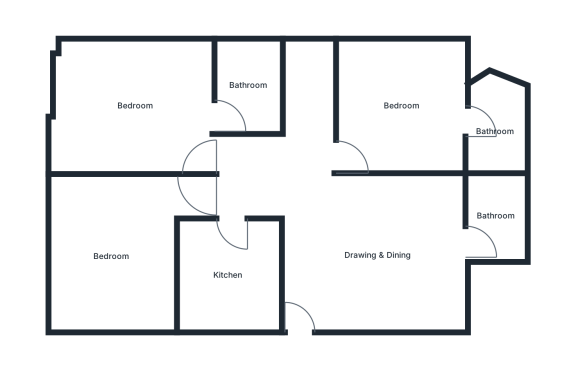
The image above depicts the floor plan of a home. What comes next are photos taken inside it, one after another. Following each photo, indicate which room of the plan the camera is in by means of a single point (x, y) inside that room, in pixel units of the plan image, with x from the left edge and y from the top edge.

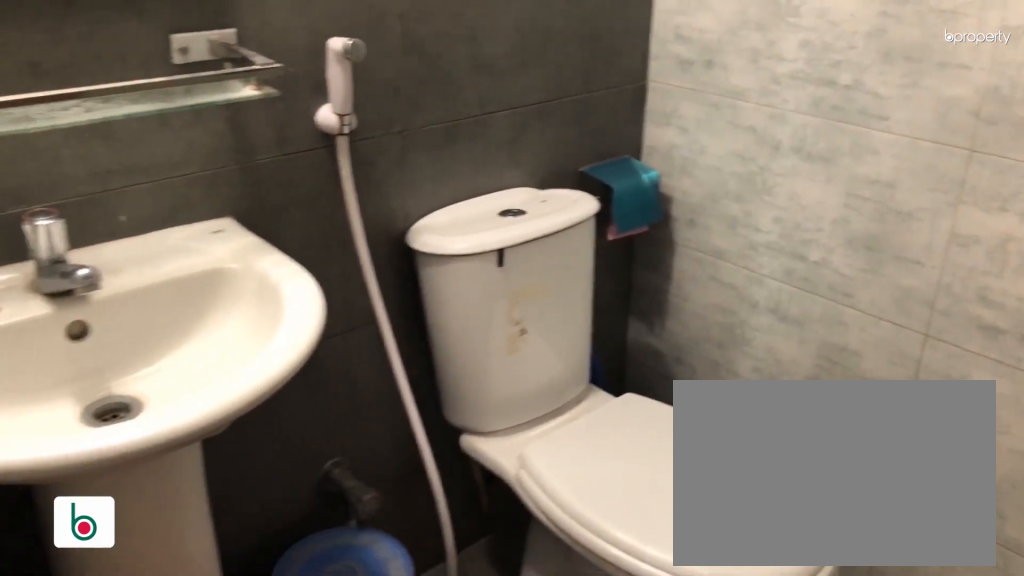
(496, 216)
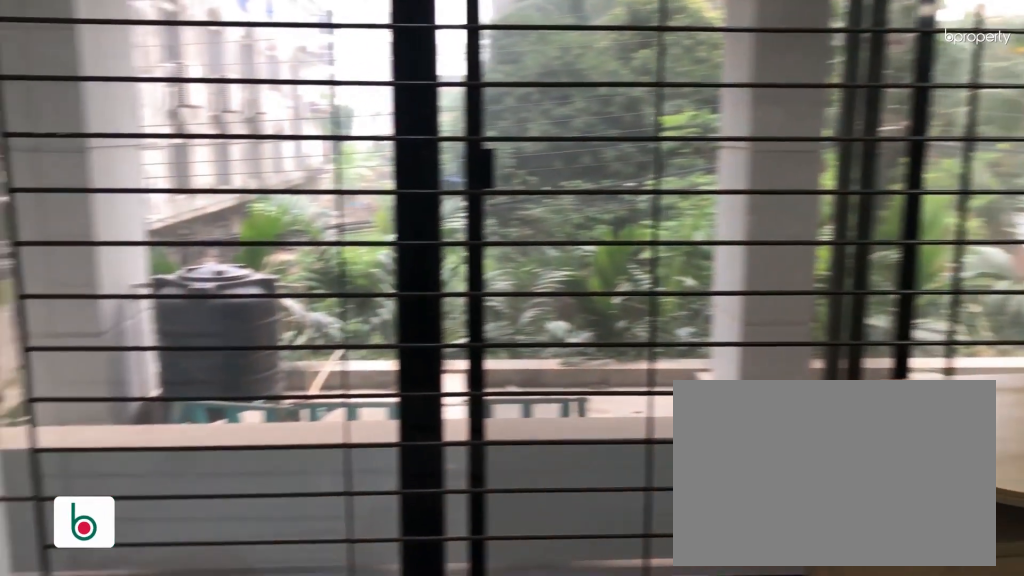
(401, 106)
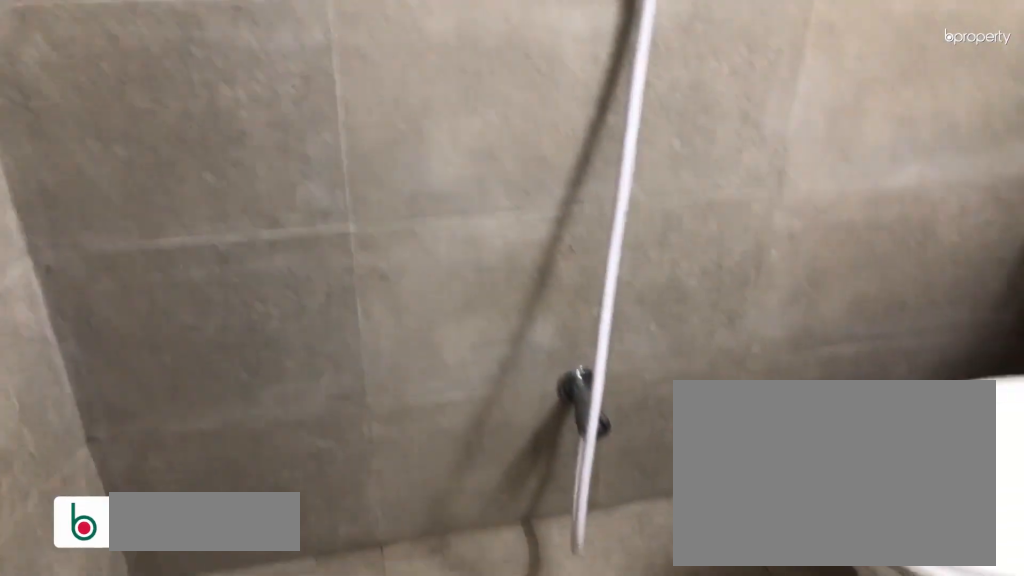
(494, 132)
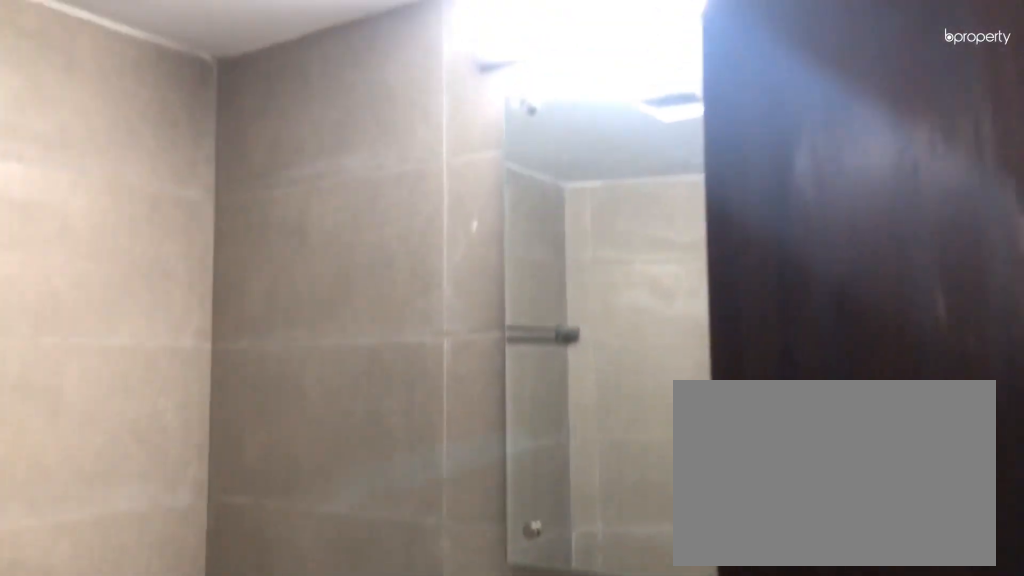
(494, 132)
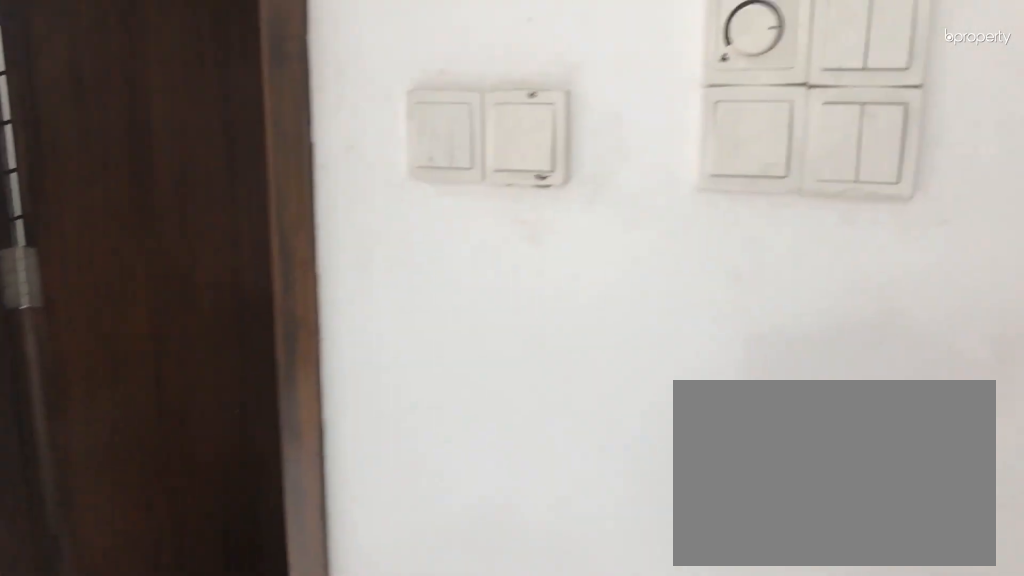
(134, 106)
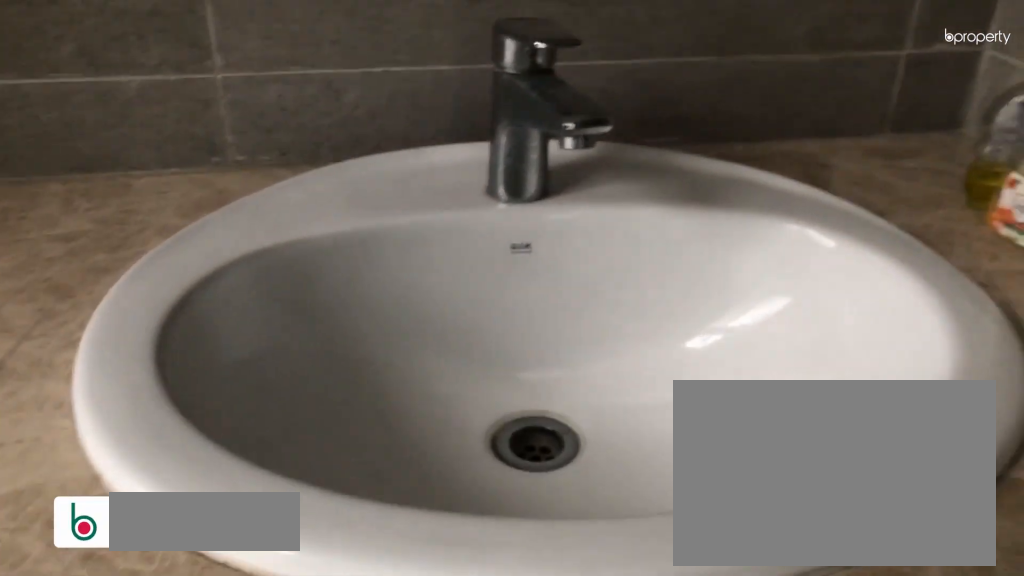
(249, 85)
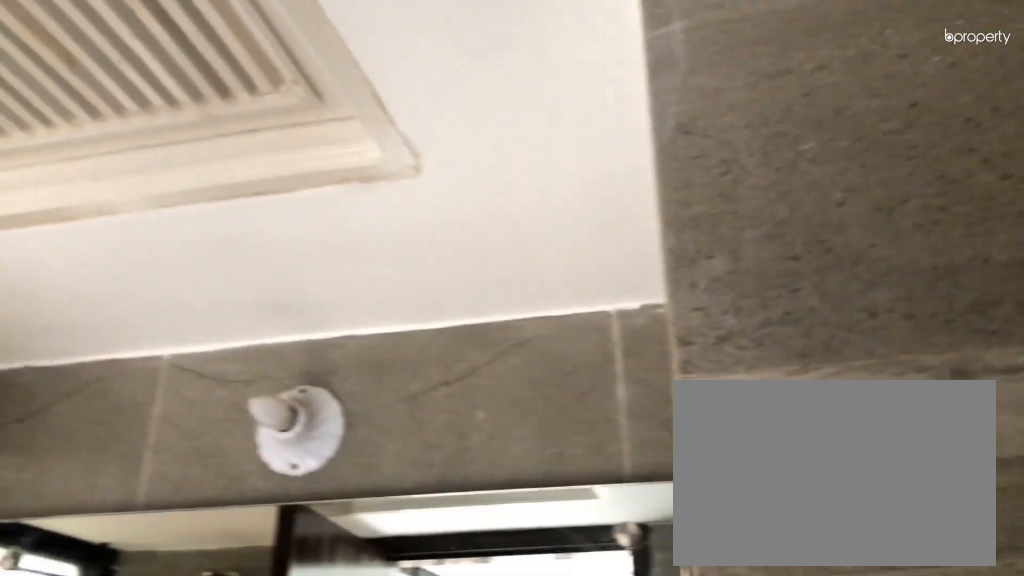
(249, 85)
